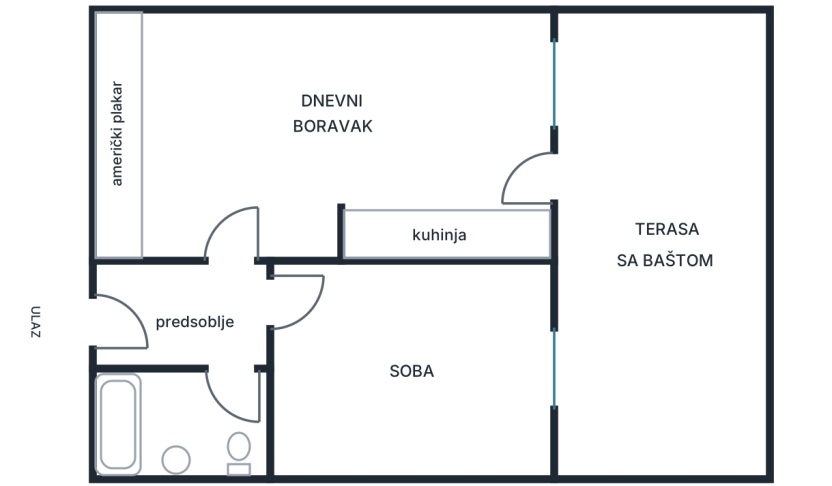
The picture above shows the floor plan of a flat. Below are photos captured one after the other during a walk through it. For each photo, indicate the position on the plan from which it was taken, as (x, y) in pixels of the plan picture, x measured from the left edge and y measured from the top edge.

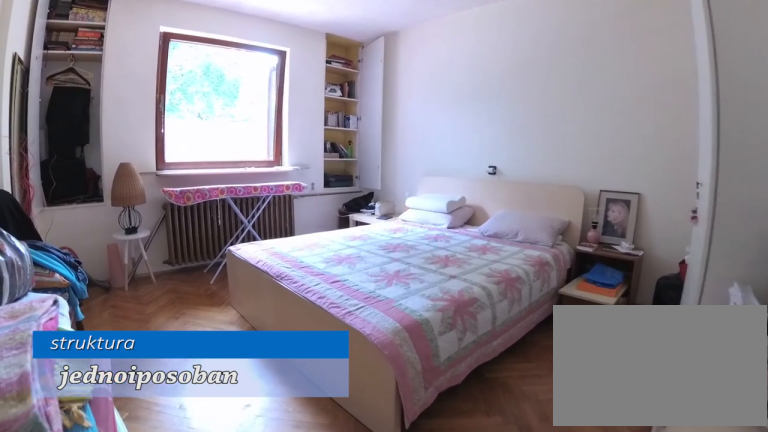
(287, 328)
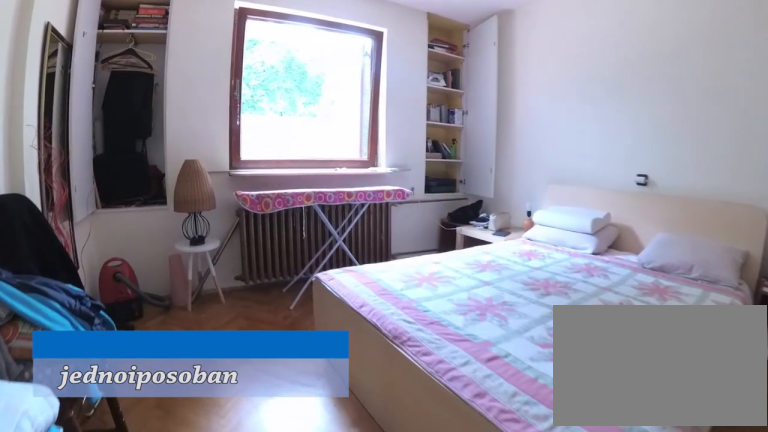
(331, 333)
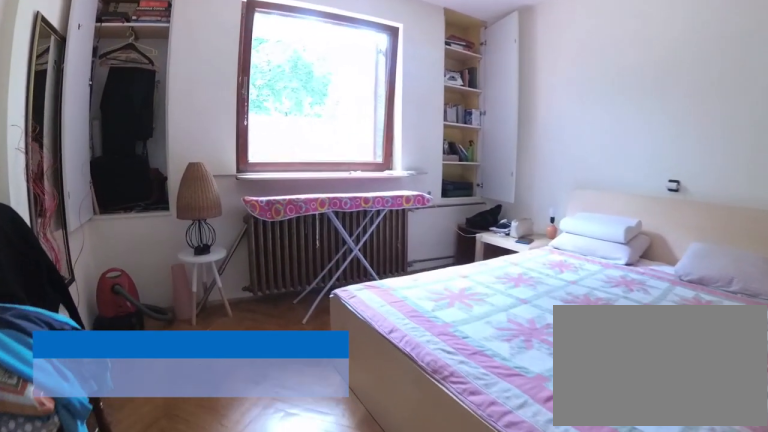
(348, 333)
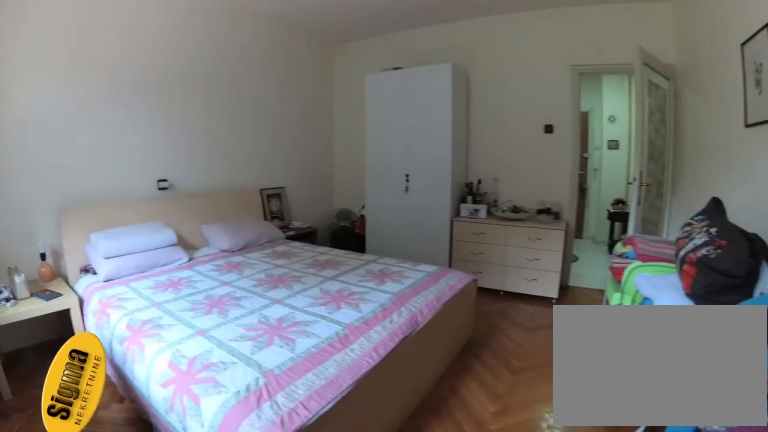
(526, 307)
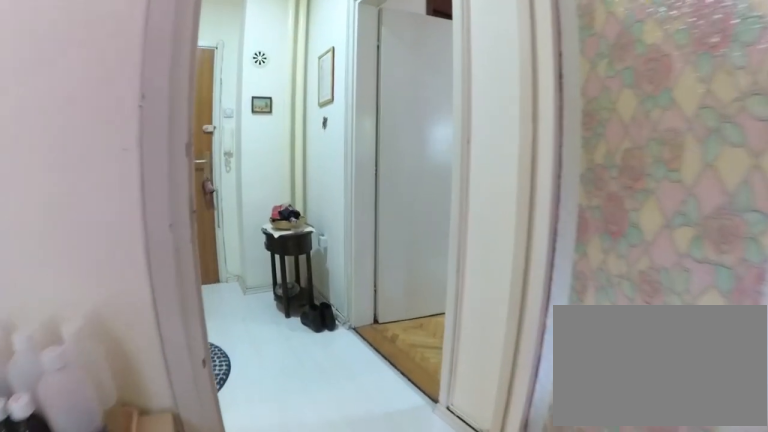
(344, 307)
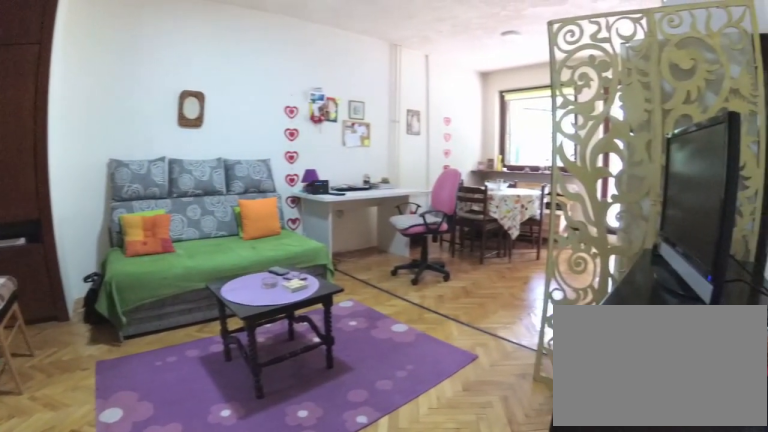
(234, 284)
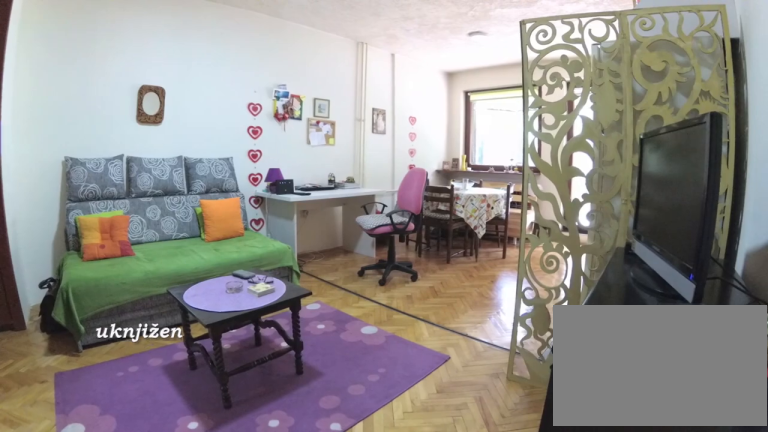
(239, 265)
